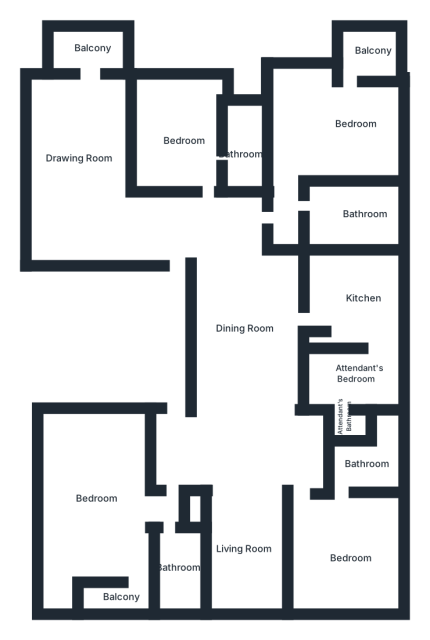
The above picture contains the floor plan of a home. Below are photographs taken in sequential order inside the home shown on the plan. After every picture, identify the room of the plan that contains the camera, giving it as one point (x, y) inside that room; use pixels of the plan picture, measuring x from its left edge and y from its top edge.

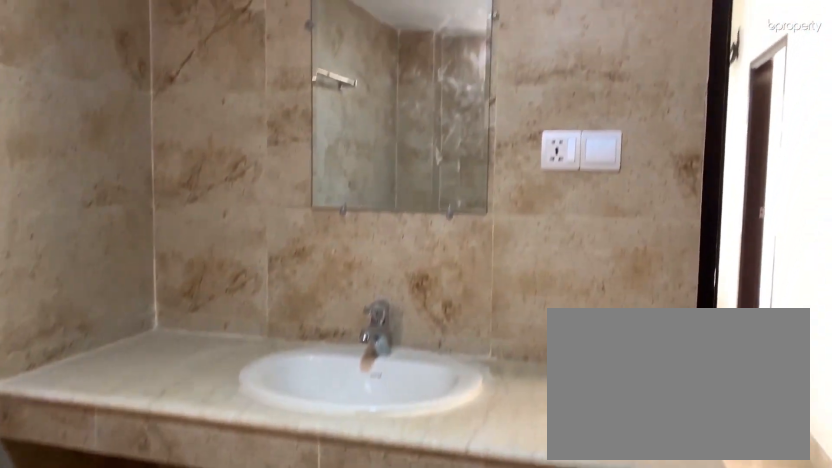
(346, 204)
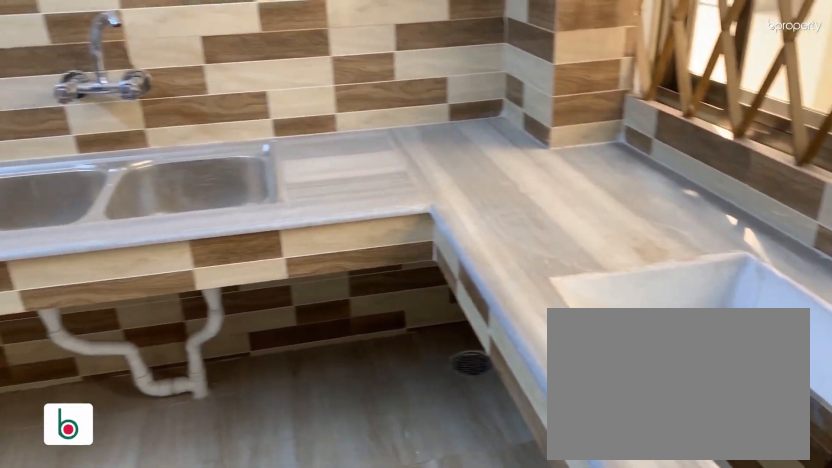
(335, 314)
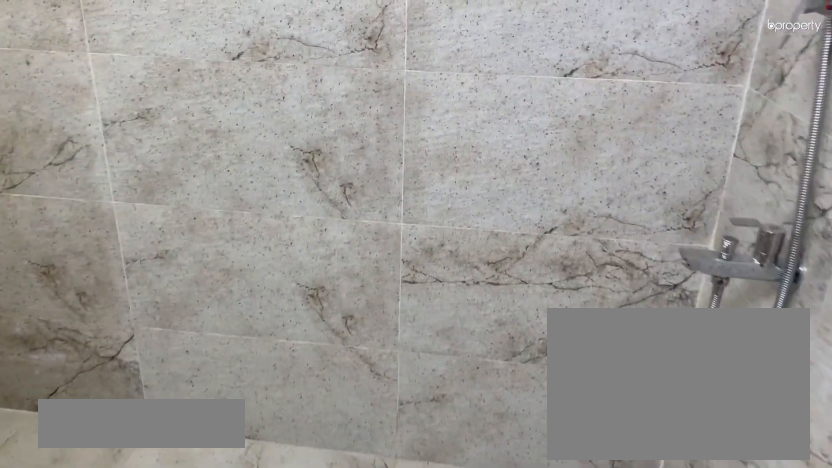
(366, 464)
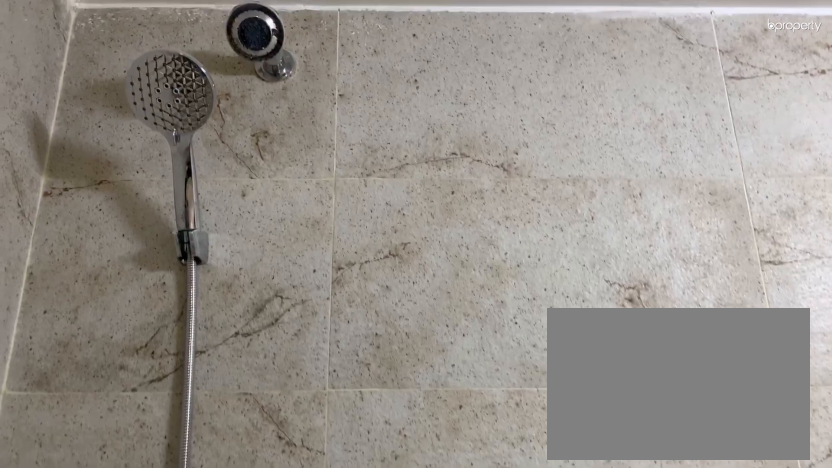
(366, 464)
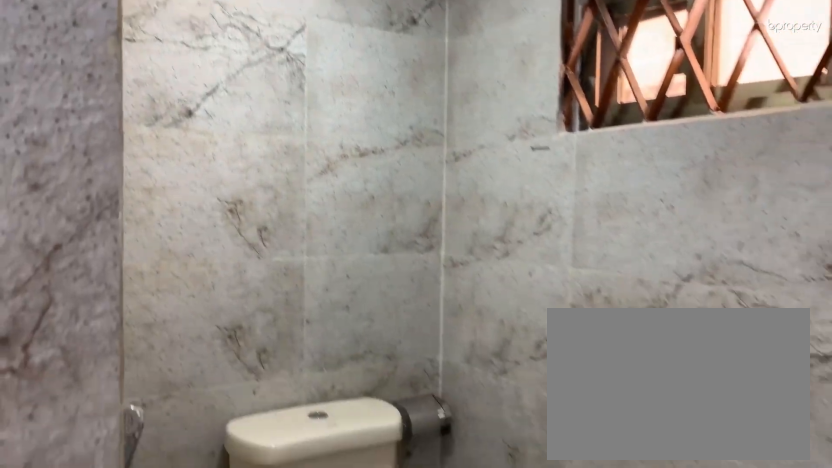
(365, 463)
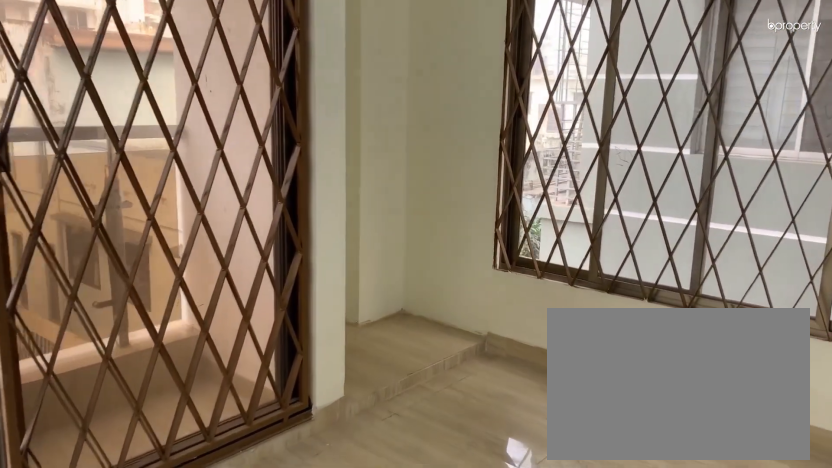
(91, 504)
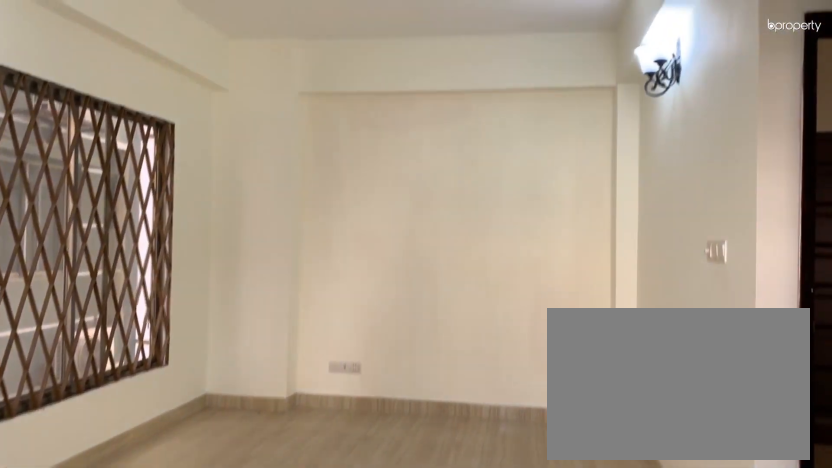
(91, 504)
